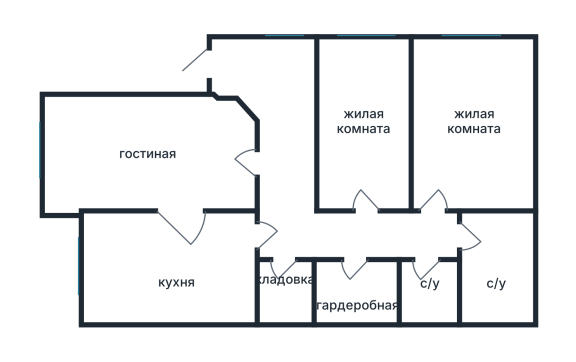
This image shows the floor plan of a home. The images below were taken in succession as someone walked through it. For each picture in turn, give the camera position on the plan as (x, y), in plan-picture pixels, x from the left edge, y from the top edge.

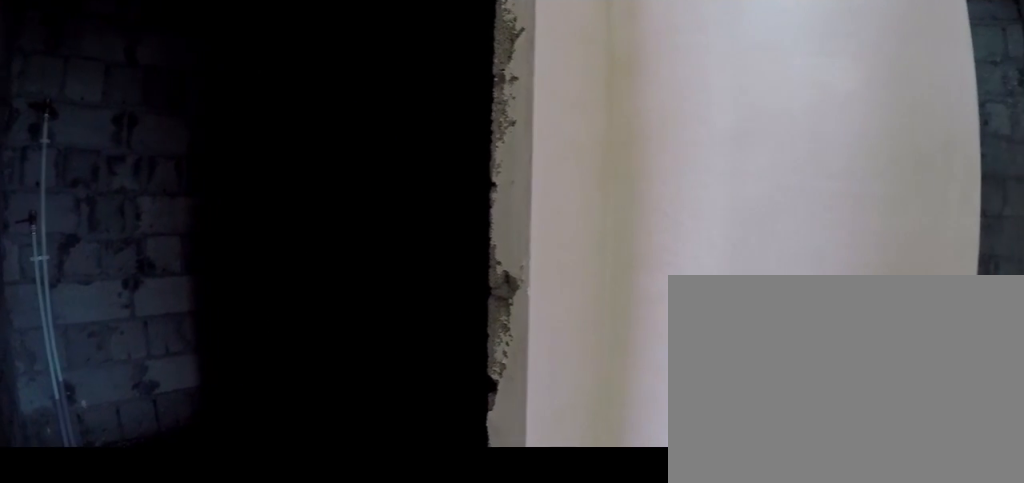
(431, 216)
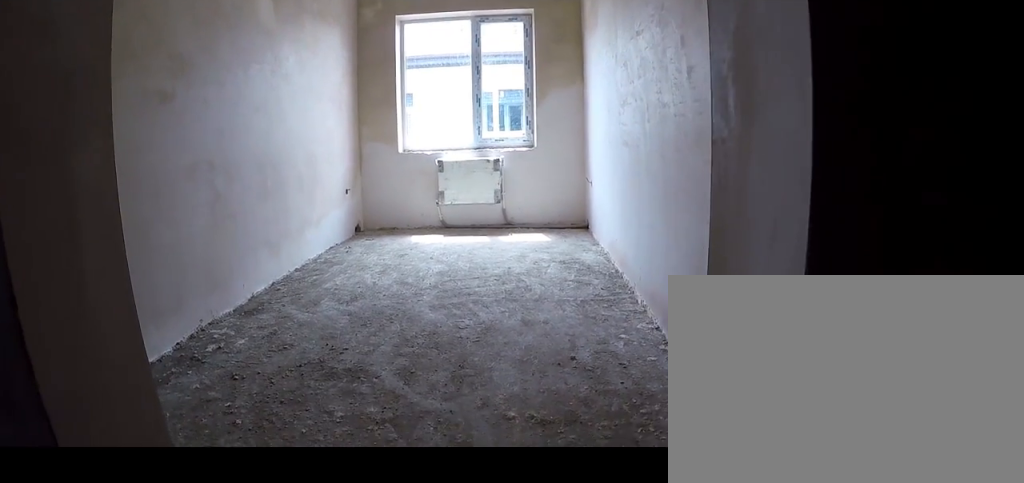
(368, 214)
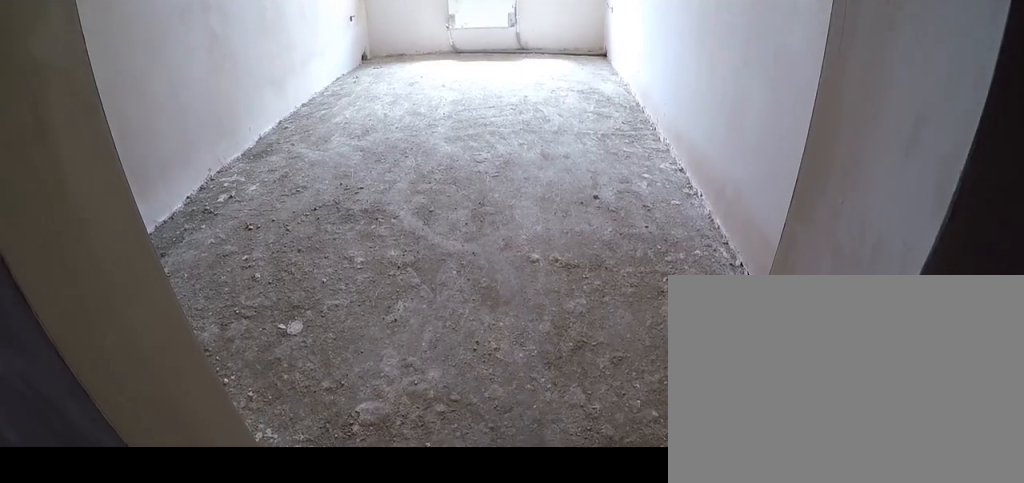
(367, 214)
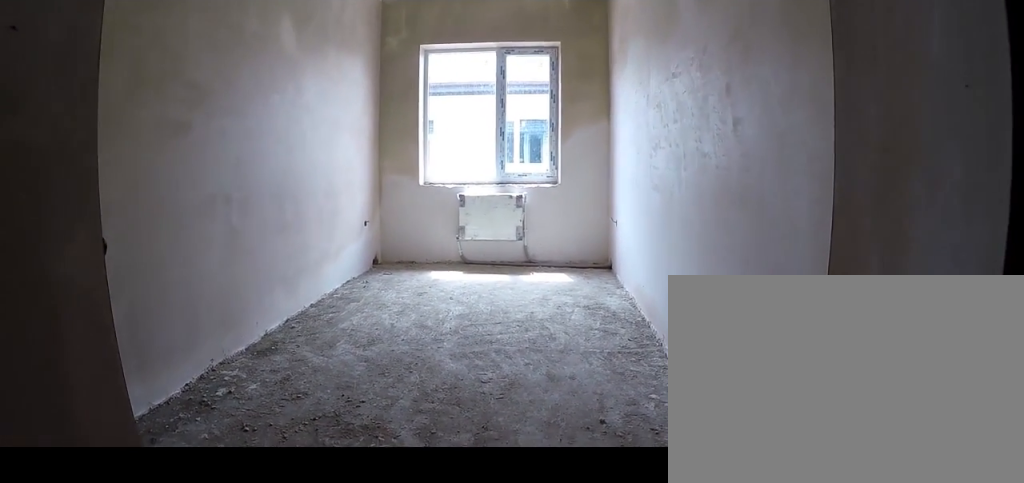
(367, 214)
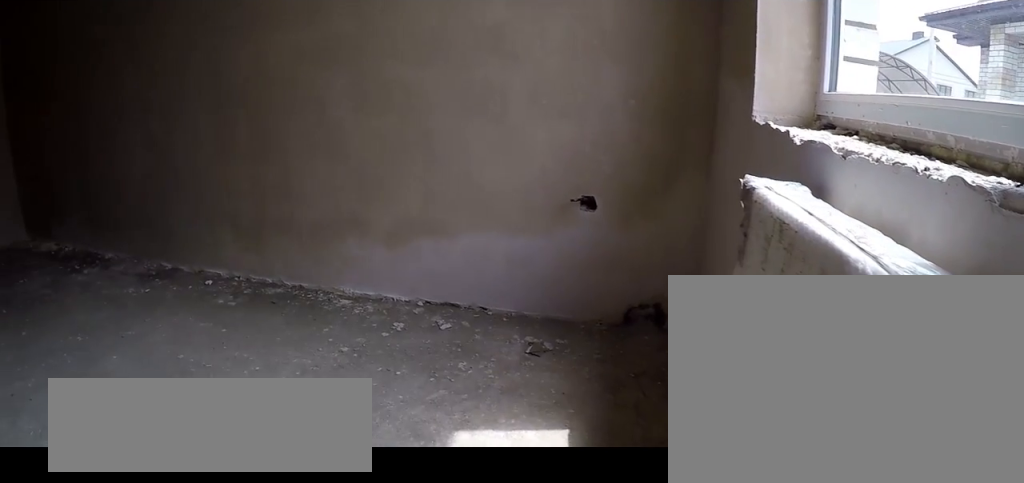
(397, 56)
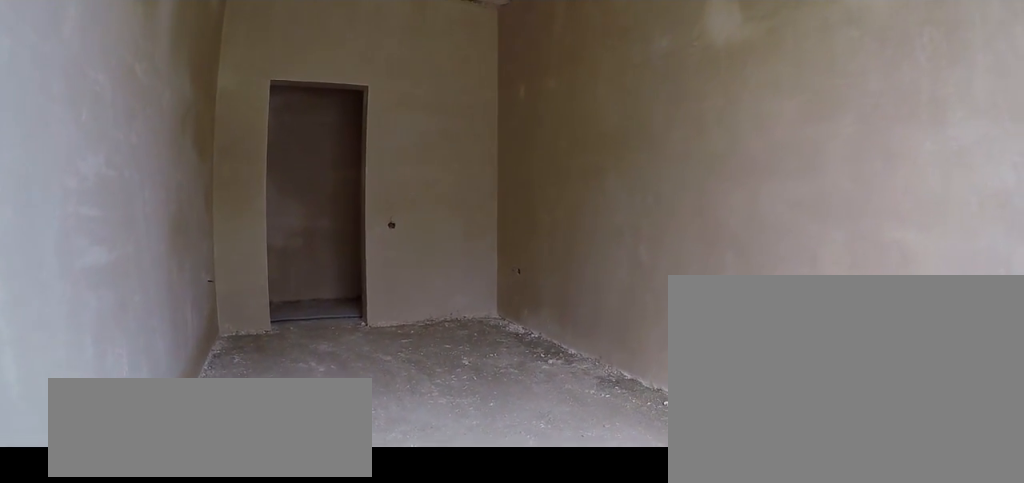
(391, 74)
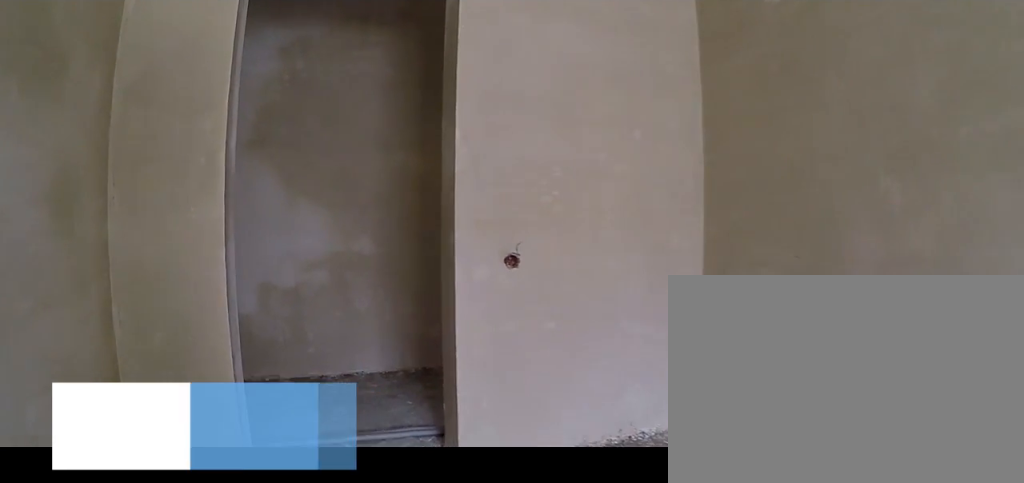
(371, 167)
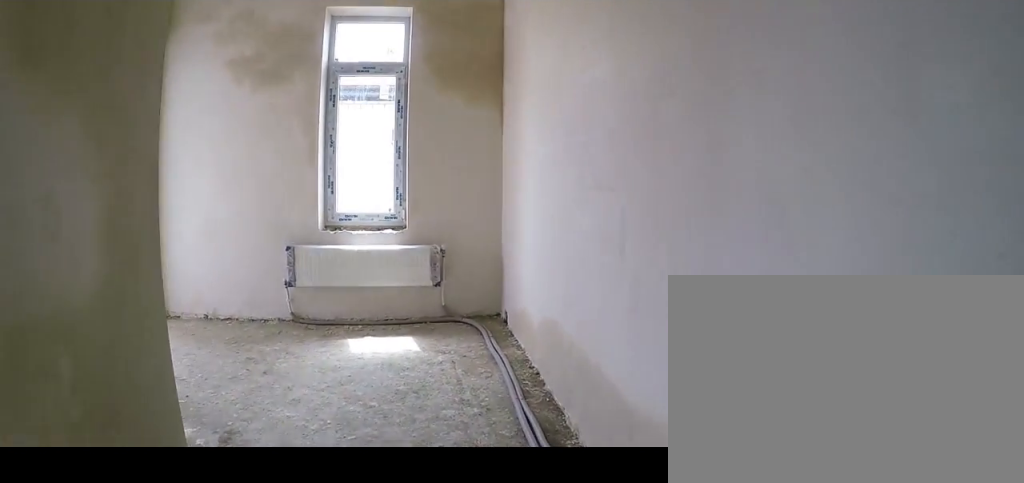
(283, 159)
